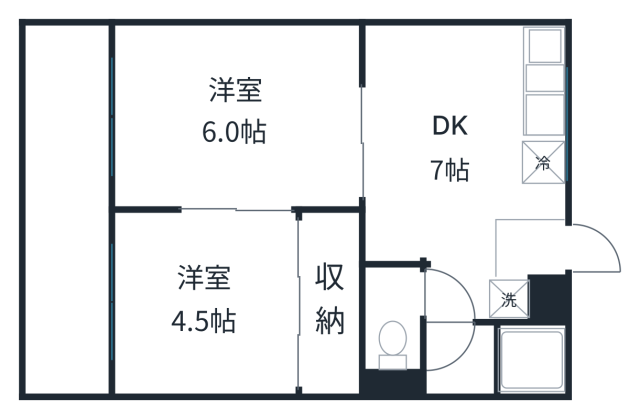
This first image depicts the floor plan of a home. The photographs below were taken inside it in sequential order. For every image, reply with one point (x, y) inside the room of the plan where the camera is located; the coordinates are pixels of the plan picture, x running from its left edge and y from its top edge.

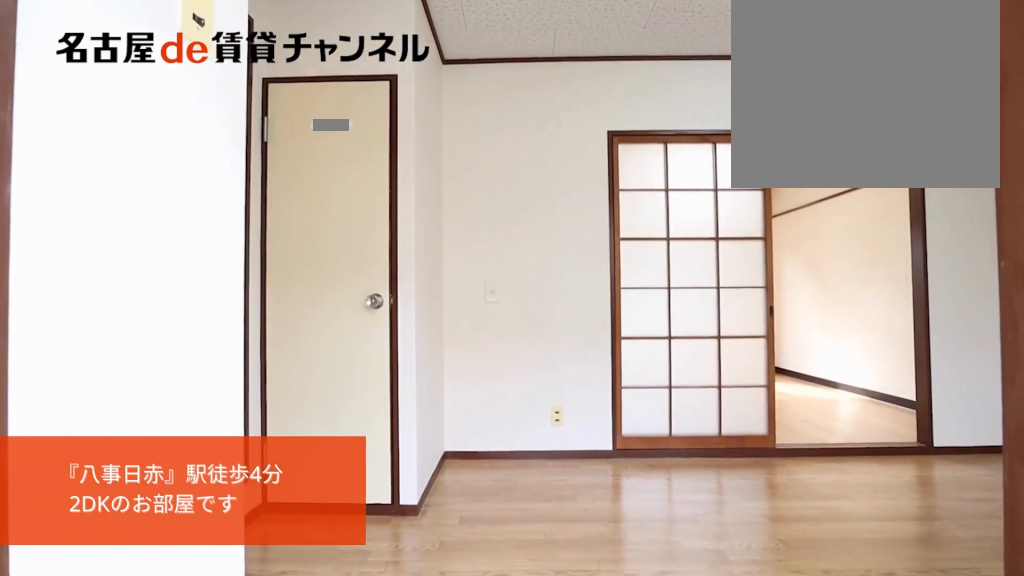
(532, 252)
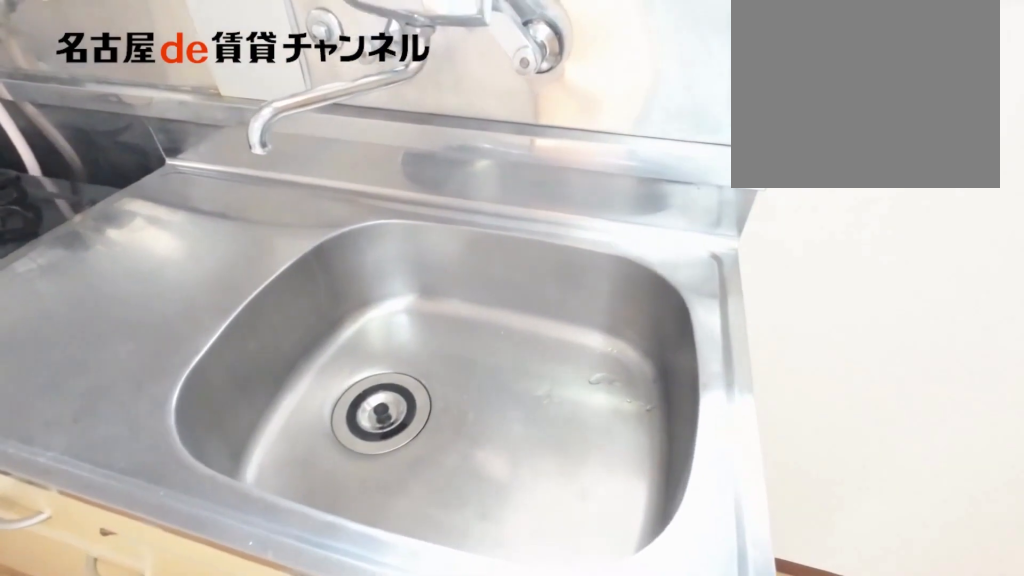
(541, 107)
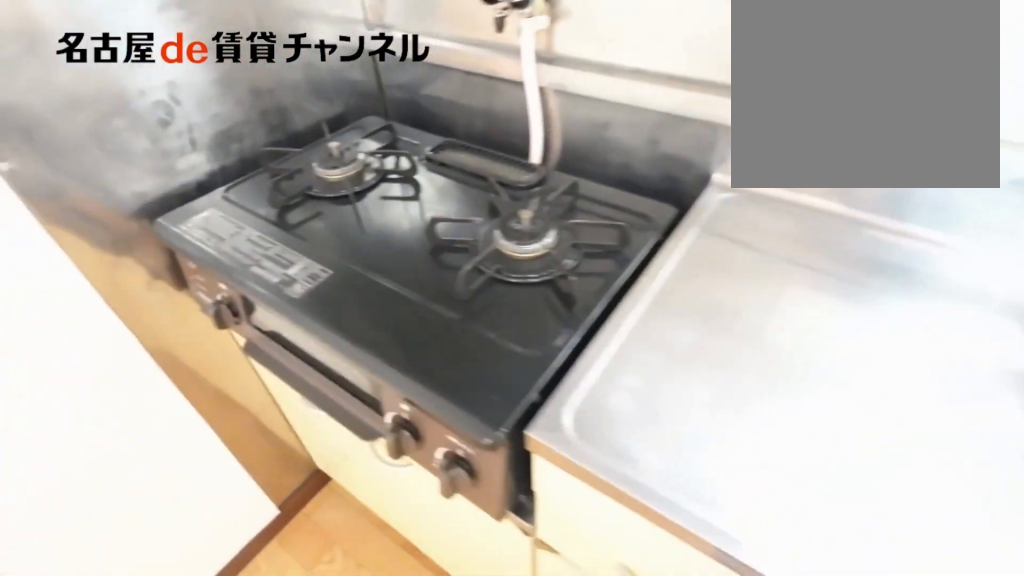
(541, 107)
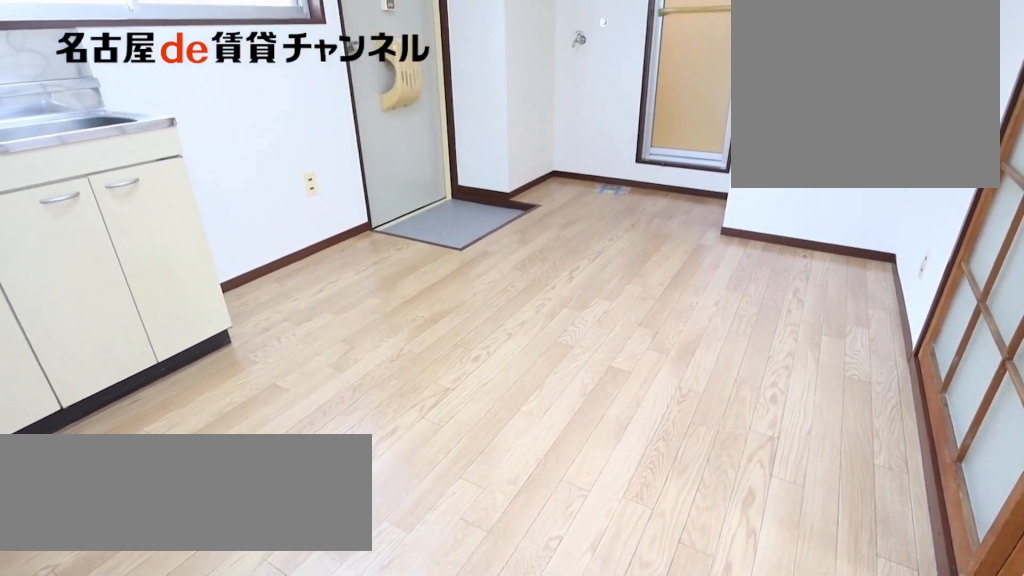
(474, 167)
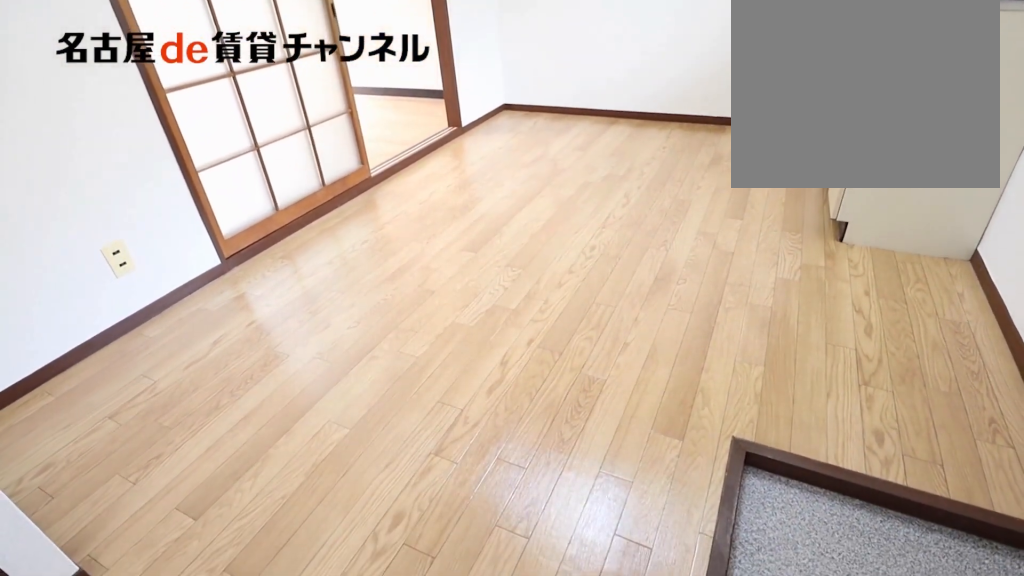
(474, 167)
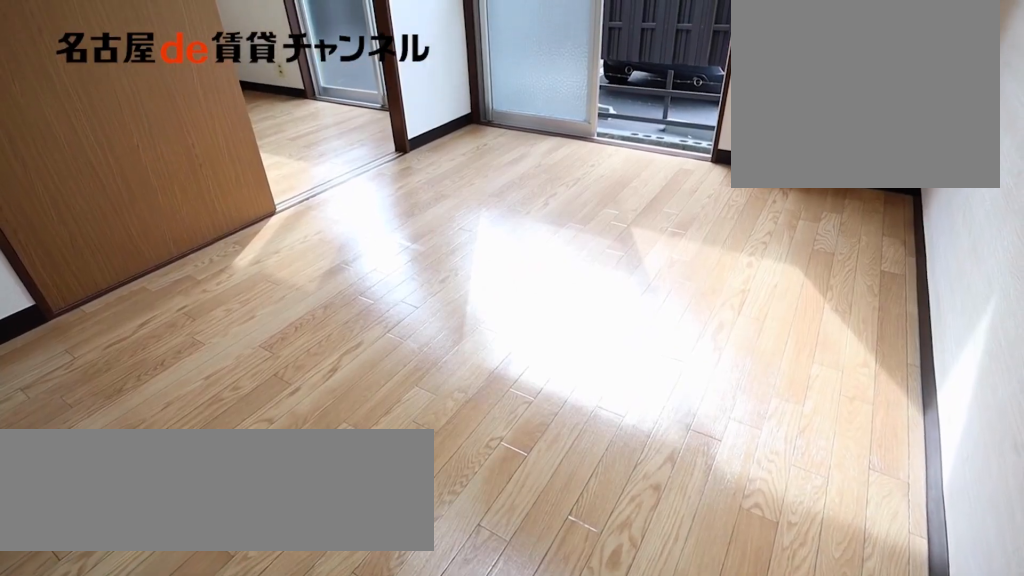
(236, 117)
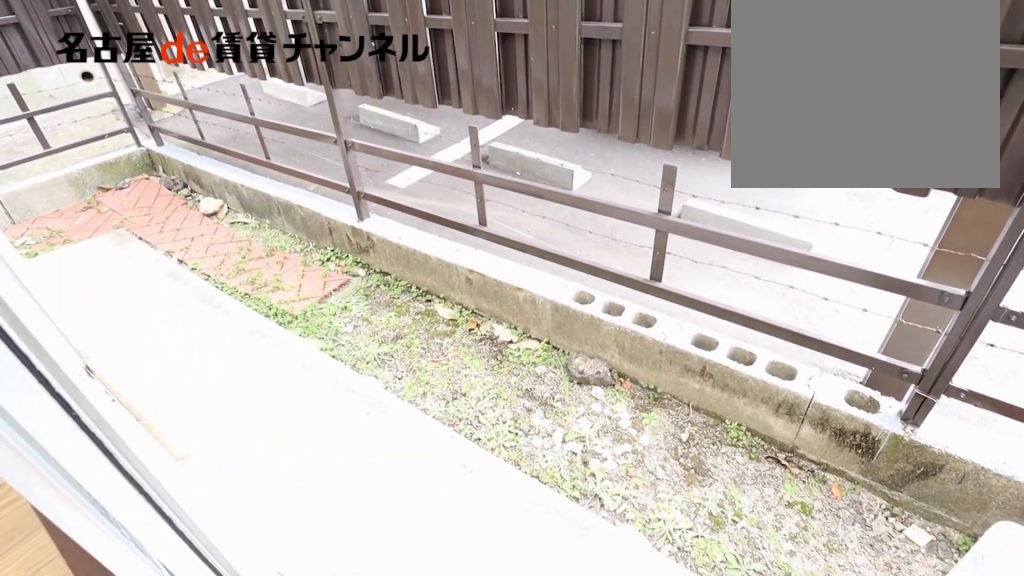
(74, 211)
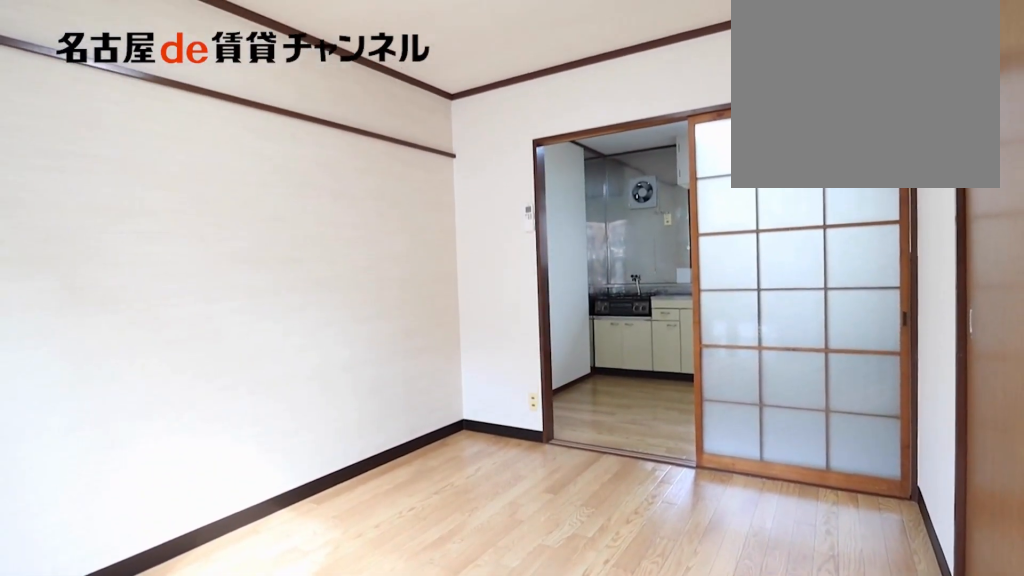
(233, 114)
